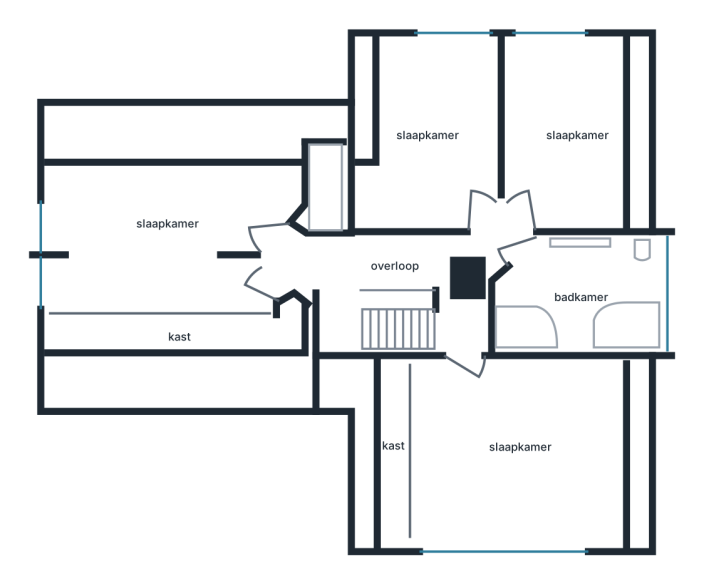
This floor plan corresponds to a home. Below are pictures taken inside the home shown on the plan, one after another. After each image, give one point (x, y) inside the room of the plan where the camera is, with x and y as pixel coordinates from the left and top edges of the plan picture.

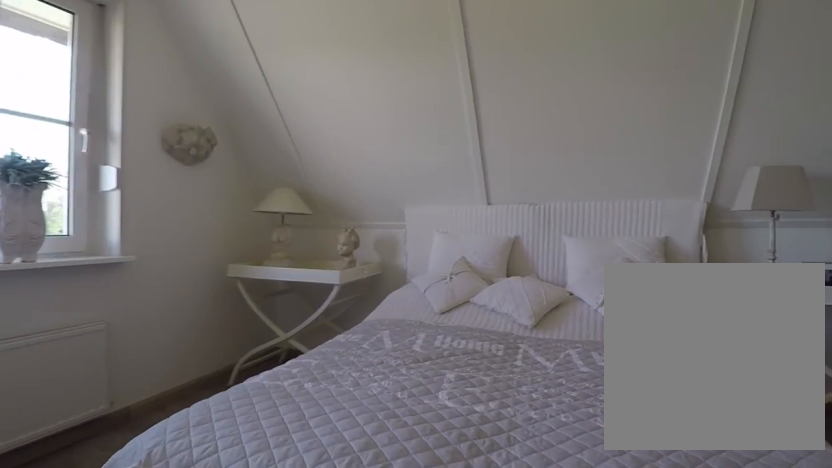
(165, 241)
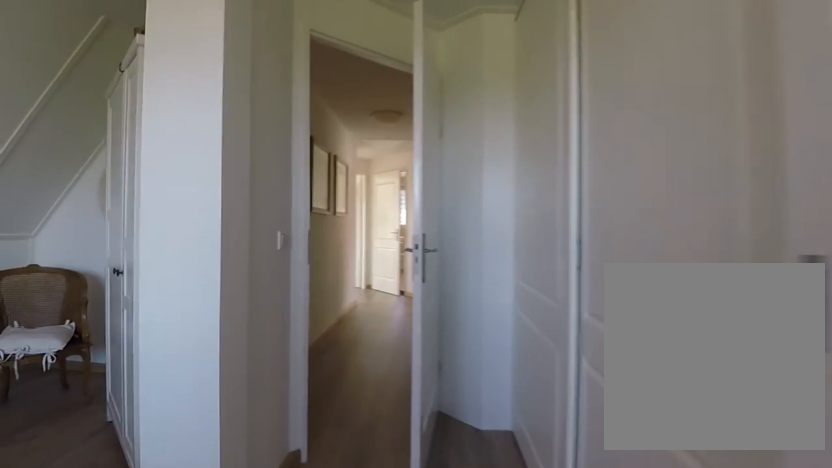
(165, 241)
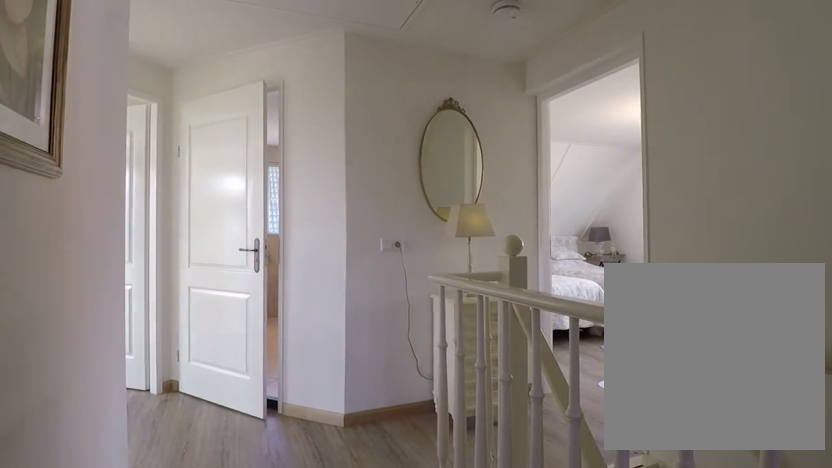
(412, 268)
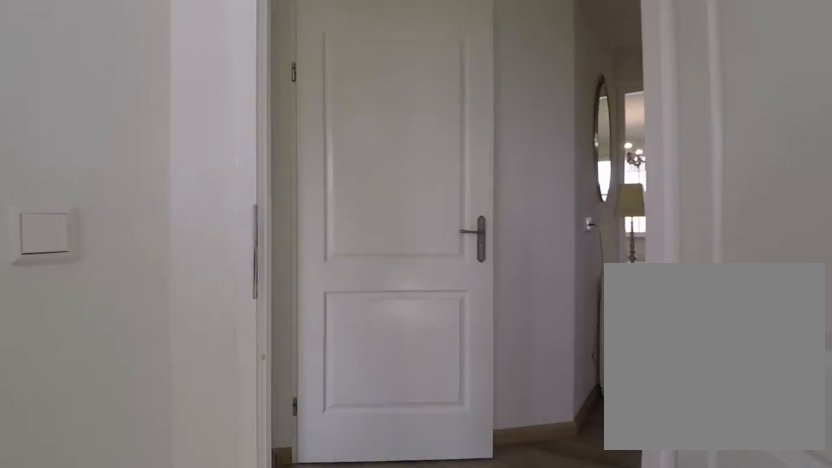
(433, 136)
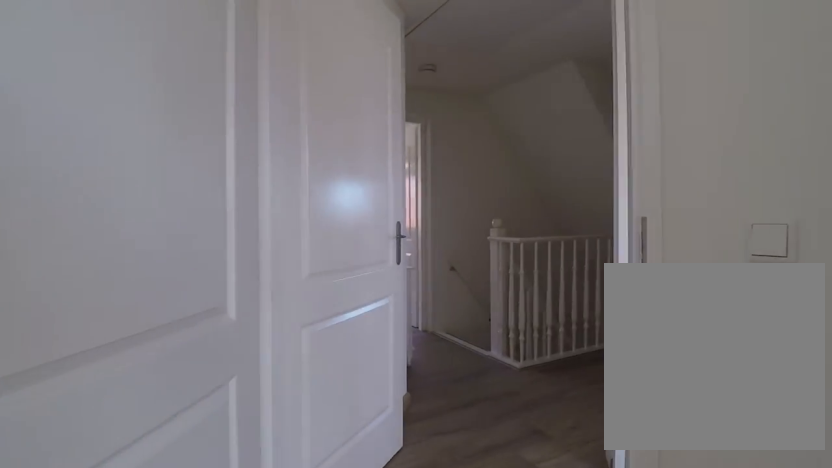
(568, 133)
